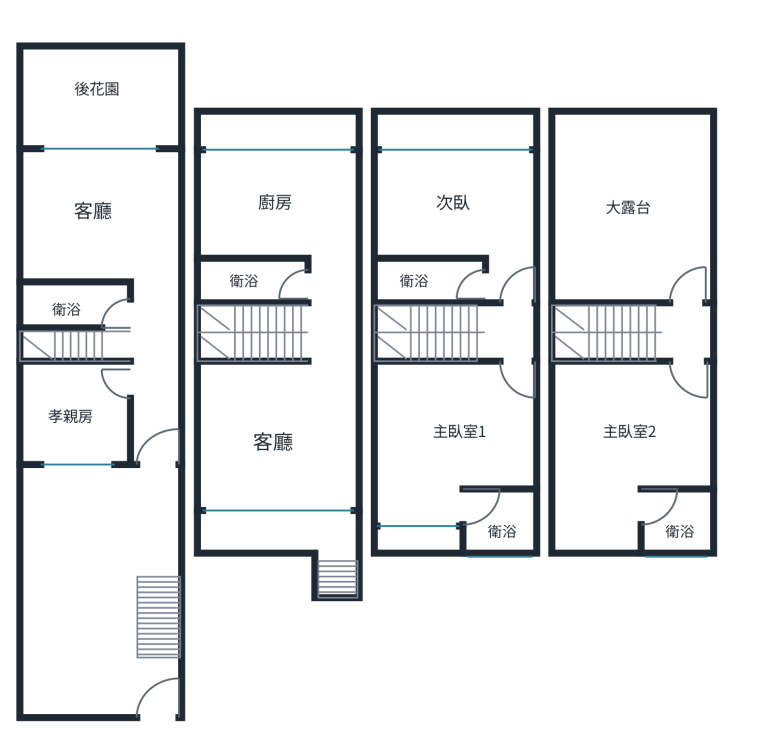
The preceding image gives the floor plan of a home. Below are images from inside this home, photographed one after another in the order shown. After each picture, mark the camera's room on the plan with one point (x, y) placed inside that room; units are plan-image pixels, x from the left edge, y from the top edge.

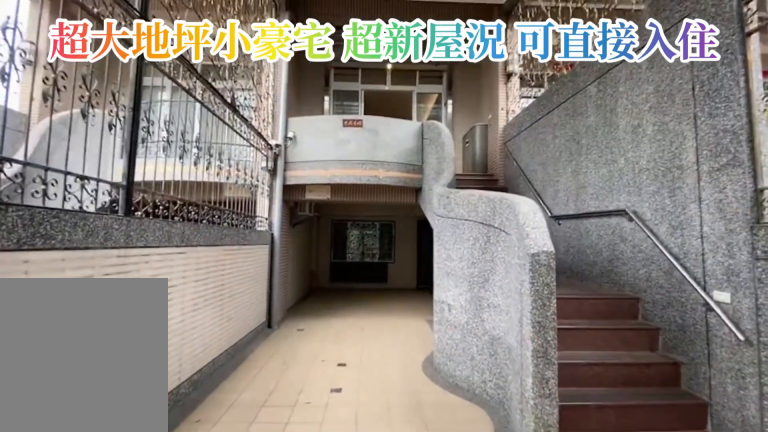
(80, 651)
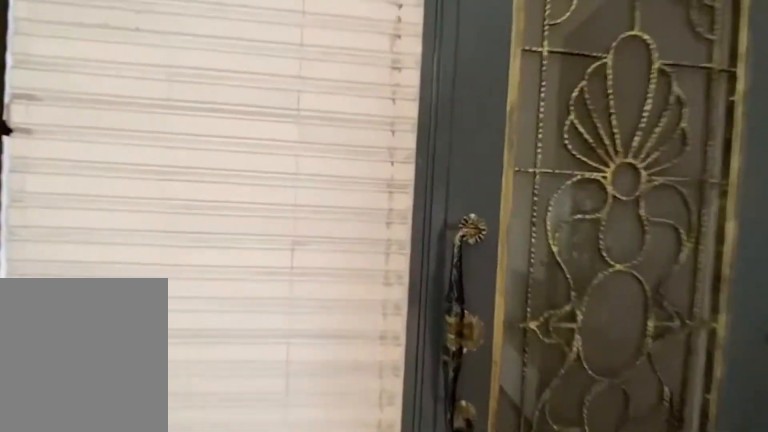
(82, 652)
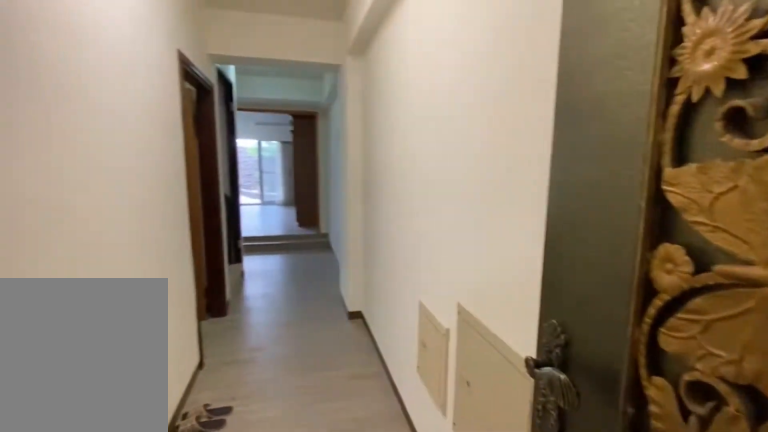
(154, 357)
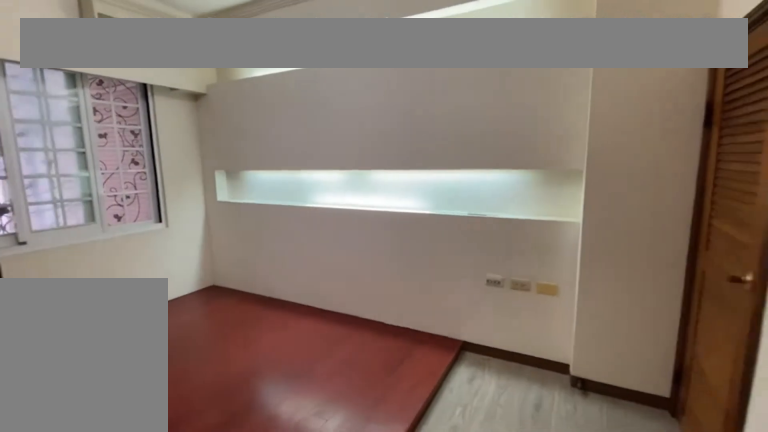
(81, 416)
